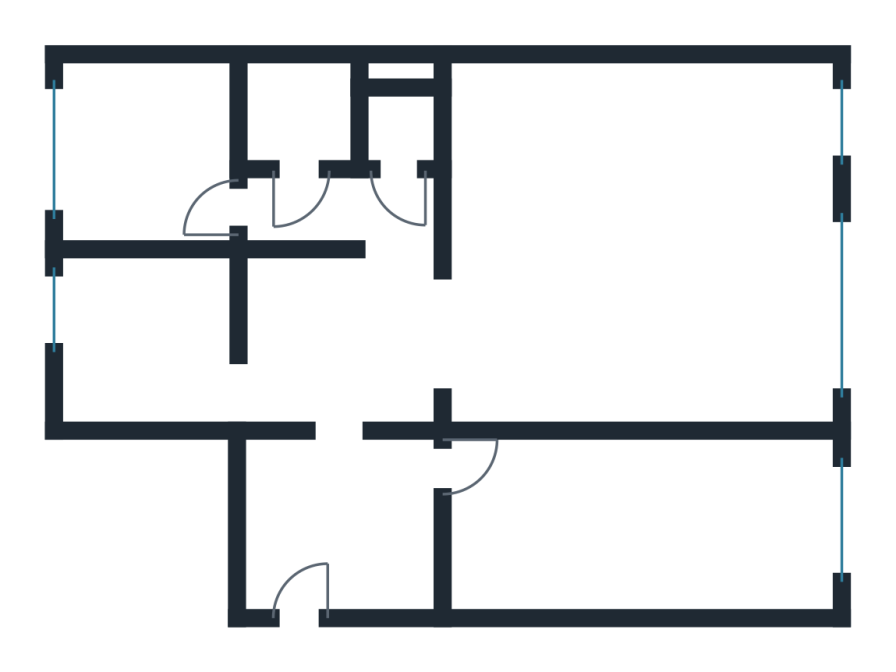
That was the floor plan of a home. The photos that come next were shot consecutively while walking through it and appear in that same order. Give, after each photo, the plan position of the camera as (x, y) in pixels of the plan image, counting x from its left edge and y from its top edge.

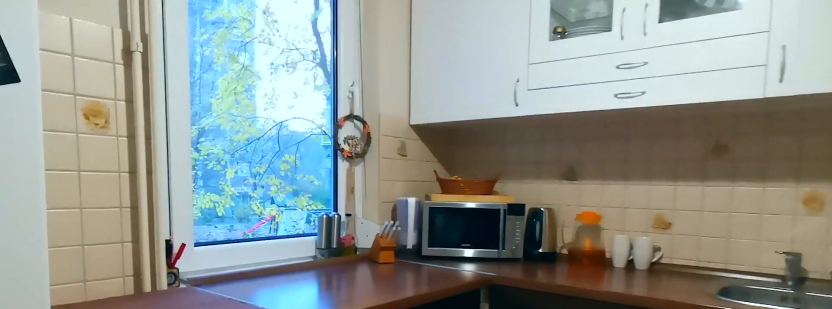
(109, 328)
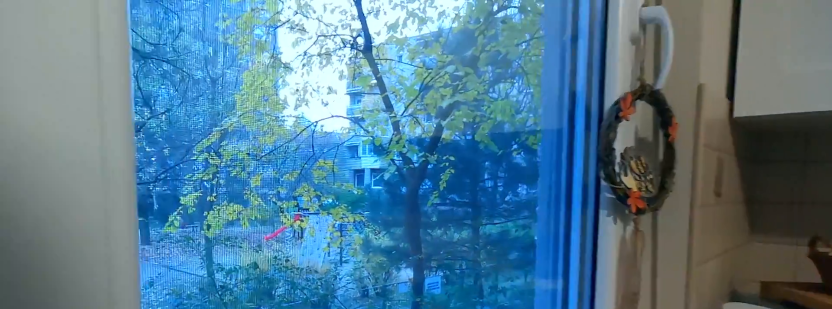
(67, 322)
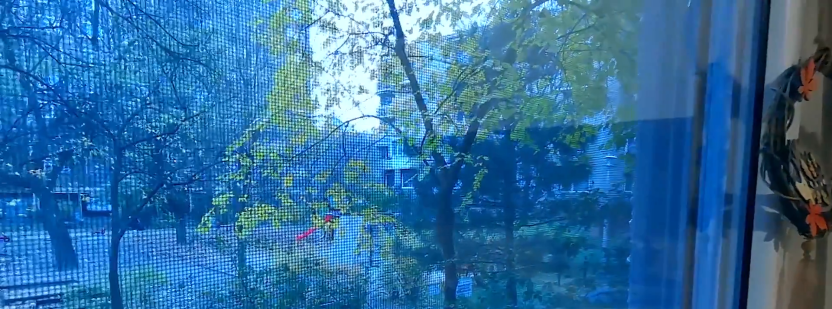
(69, 323)
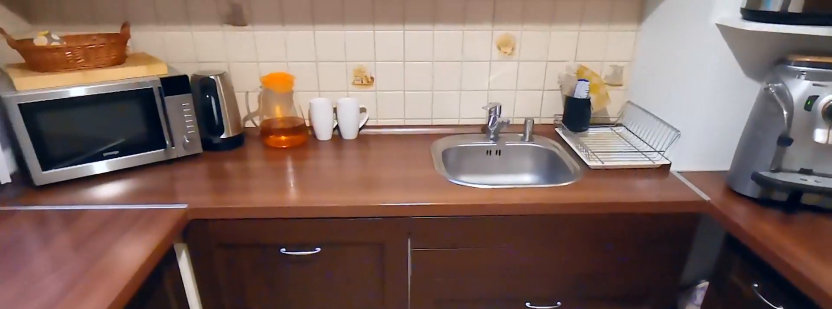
(158, 332)
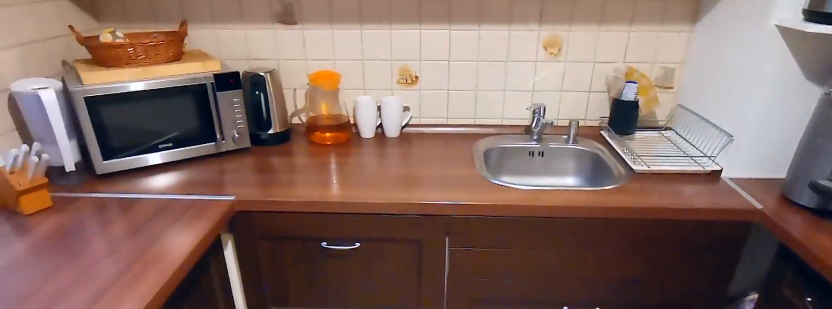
(158, 332)
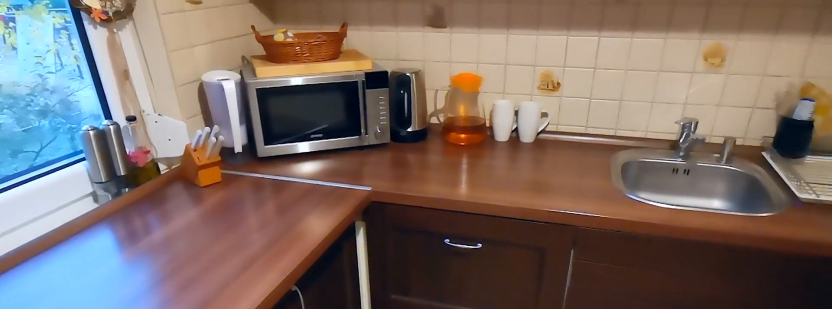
(158, 332)
